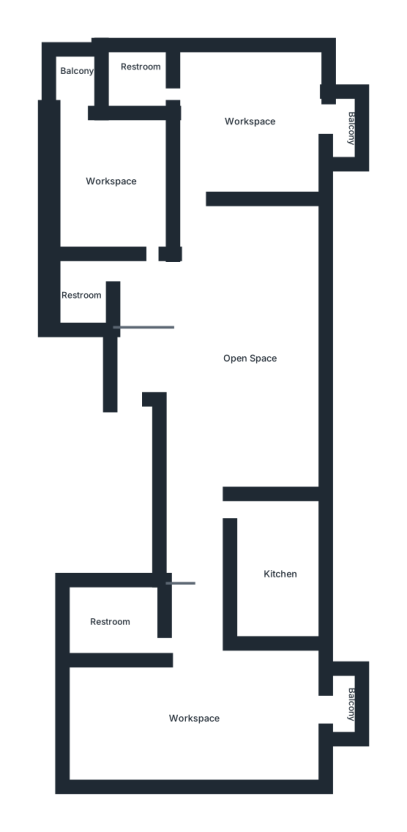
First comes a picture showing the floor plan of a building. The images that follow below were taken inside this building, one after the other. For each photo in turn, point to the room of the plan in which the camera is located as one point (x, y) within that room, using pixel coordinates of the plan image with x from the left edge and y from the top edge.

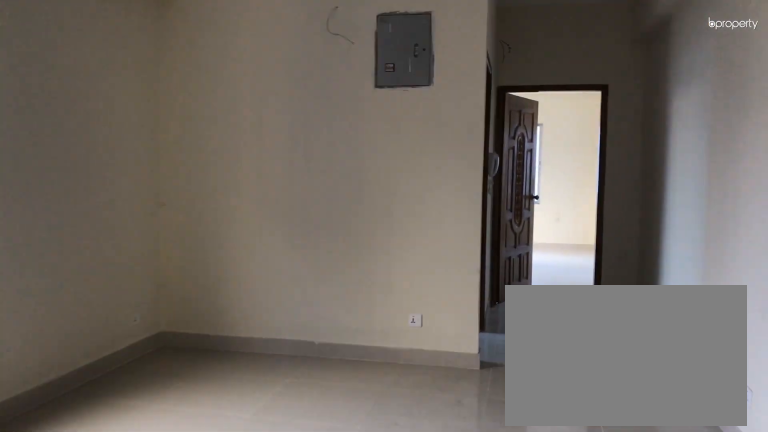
(241, 344)
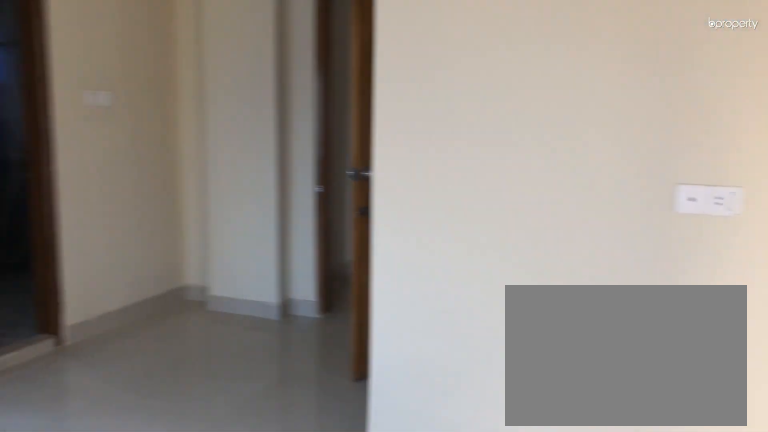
(196, 721)
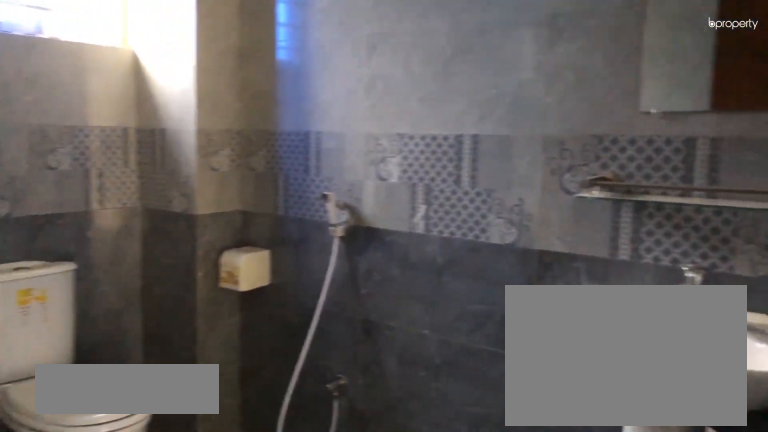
(111, 624)
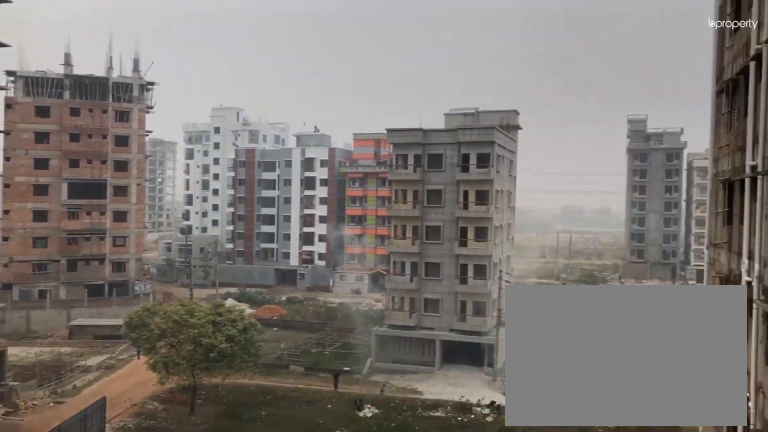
(340, 713)
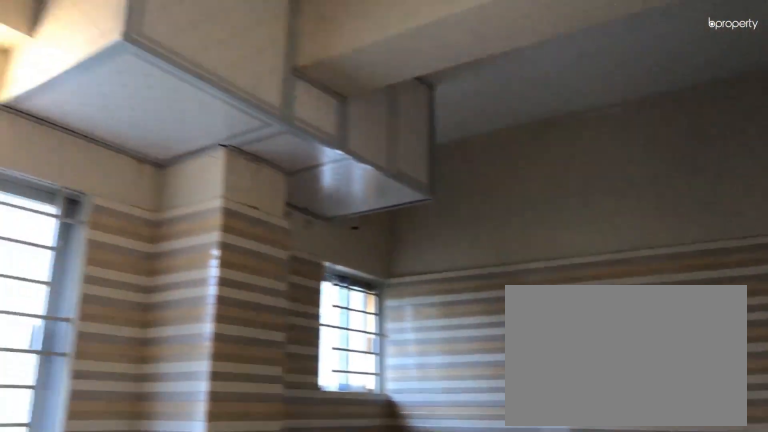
(275, 566)
